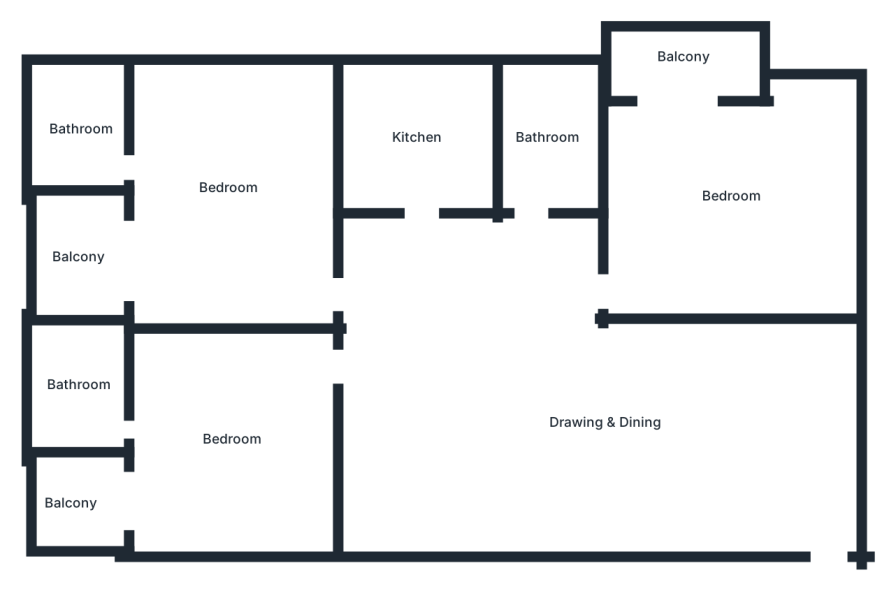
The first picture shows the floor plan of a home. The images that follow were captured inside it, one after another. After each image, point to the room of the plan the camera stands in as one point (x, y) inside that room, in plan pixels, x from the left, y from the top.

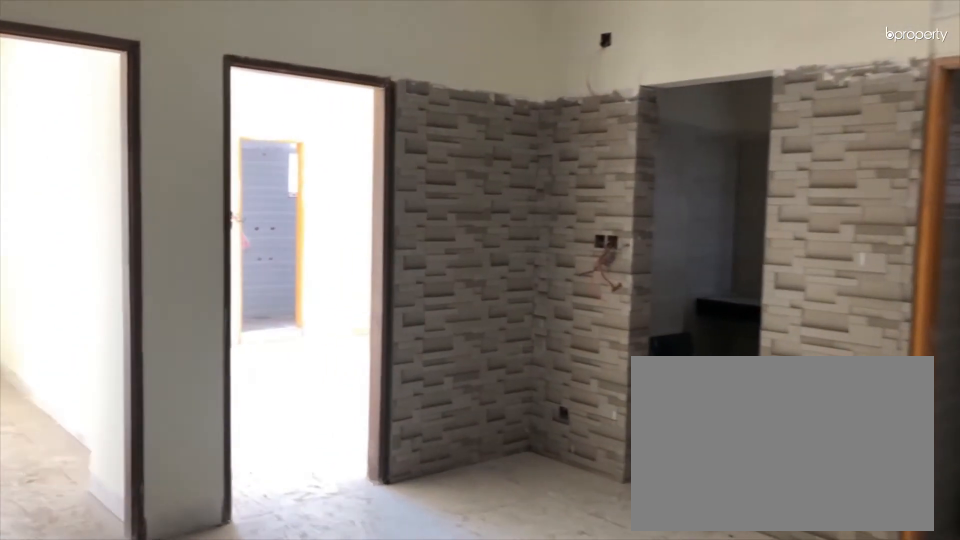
(603, 420)
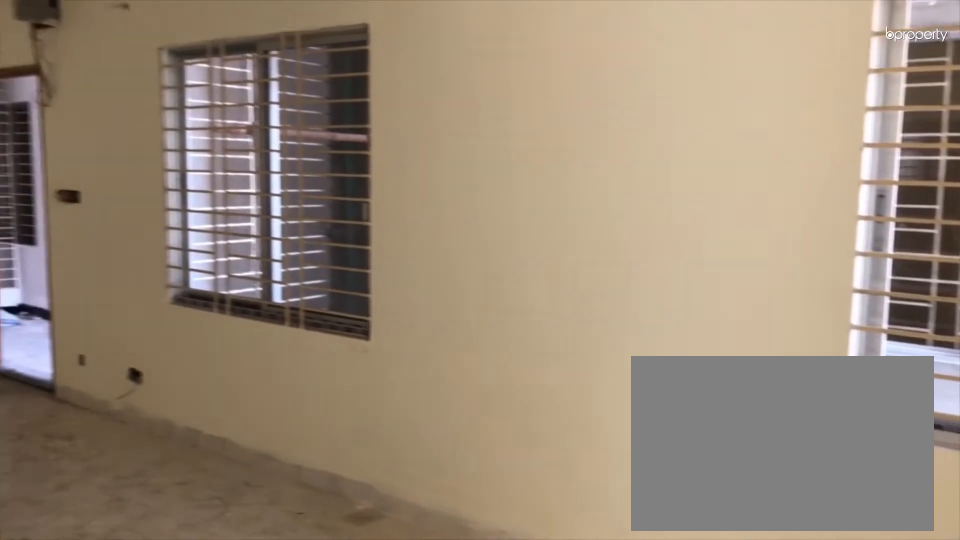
(603, 420)
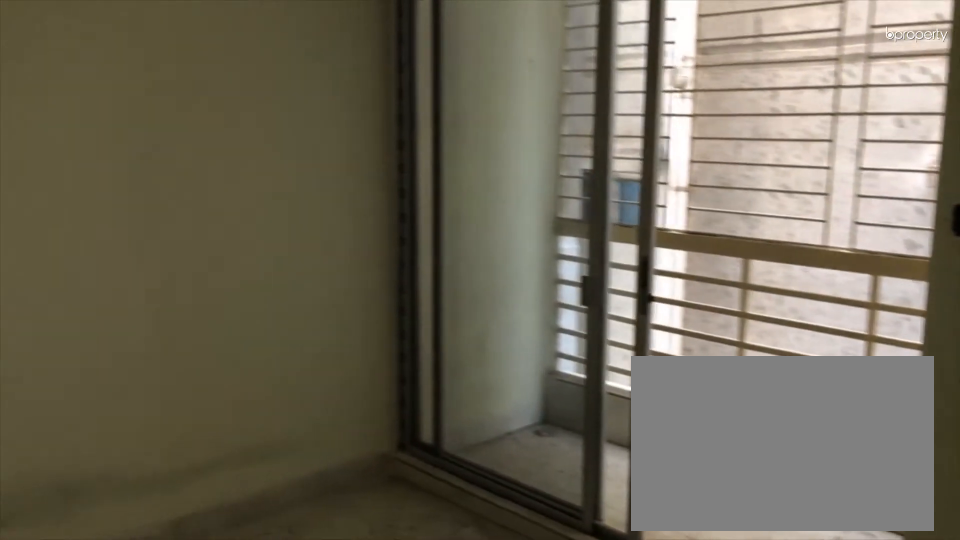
(733, 197)
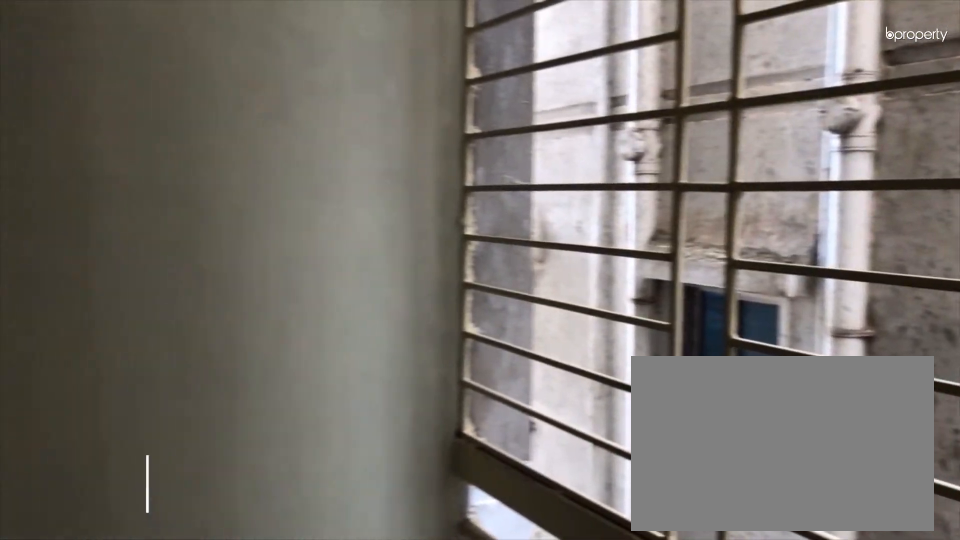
(684, 59)
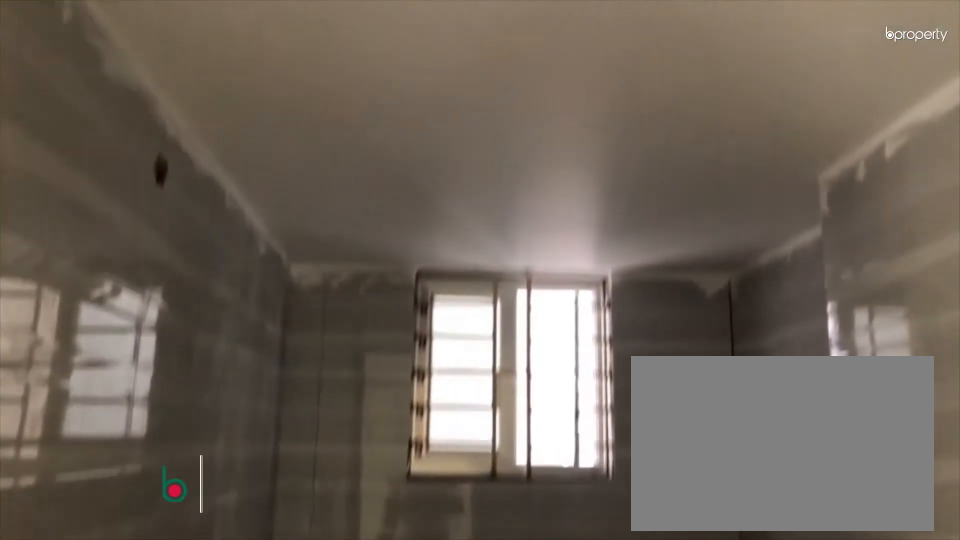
(549, 139)
